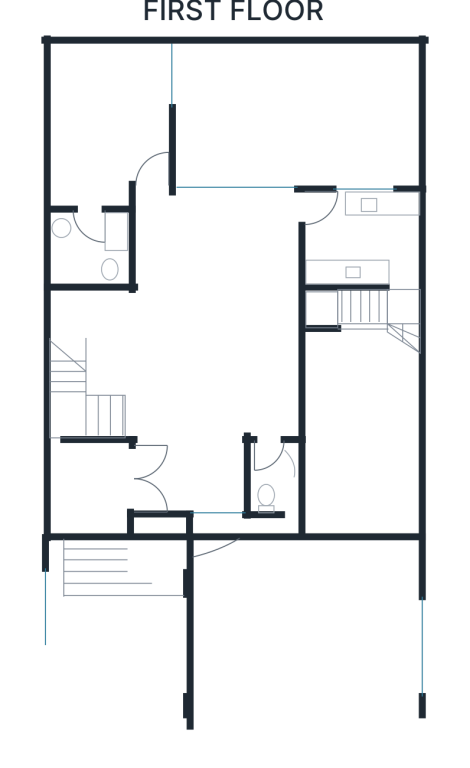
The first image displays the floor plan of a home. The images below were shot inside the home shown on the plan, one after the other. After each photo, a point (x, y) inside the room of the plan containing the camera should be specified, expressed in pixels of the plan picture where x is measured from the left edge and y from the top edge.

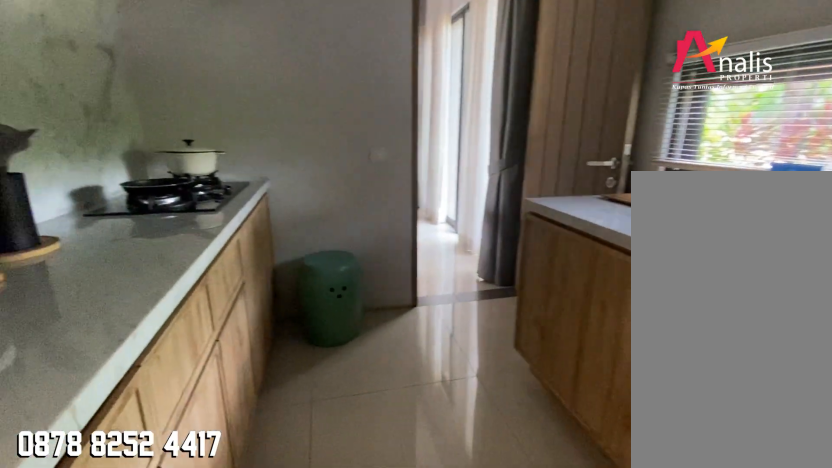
(361, 241)
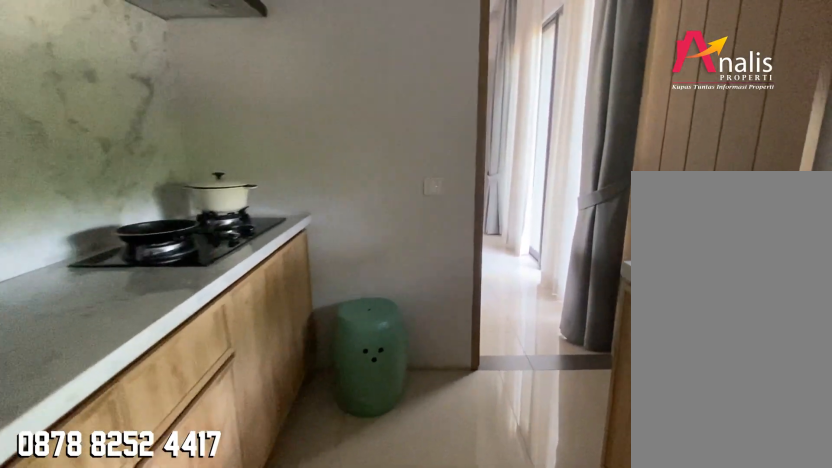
(361, 241)
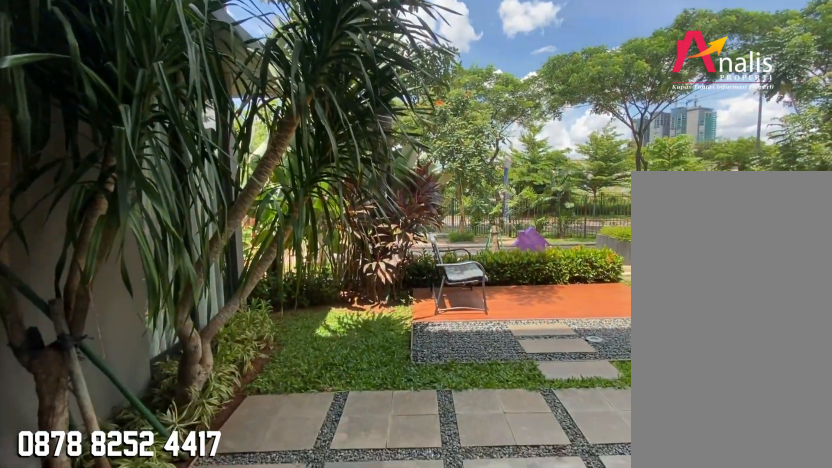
(301, 100)
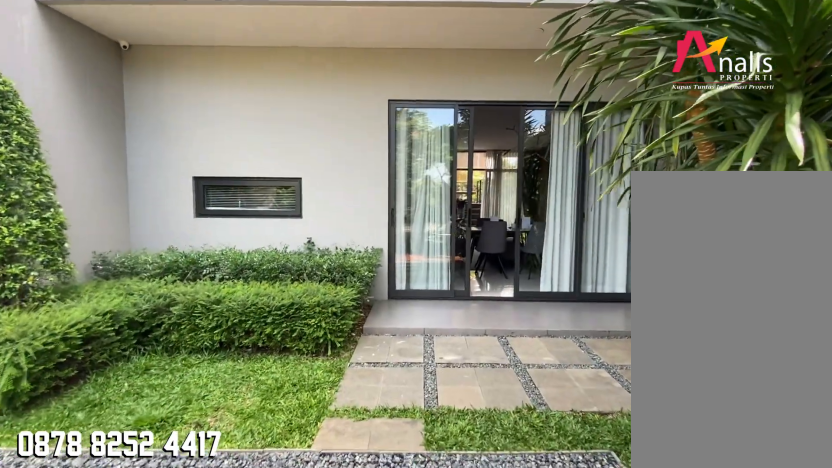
(301, 100)
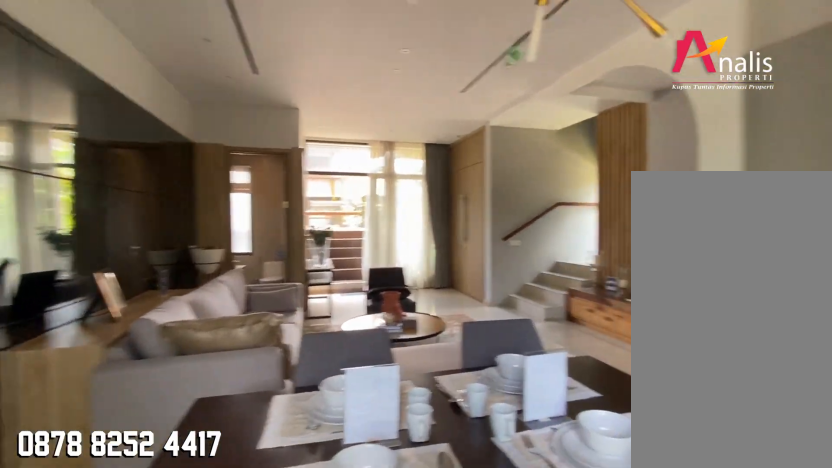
(194, 350)
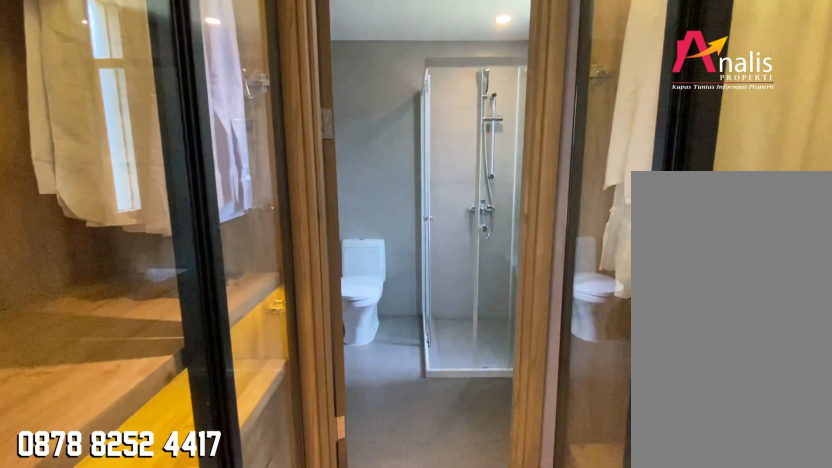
(104, 160)
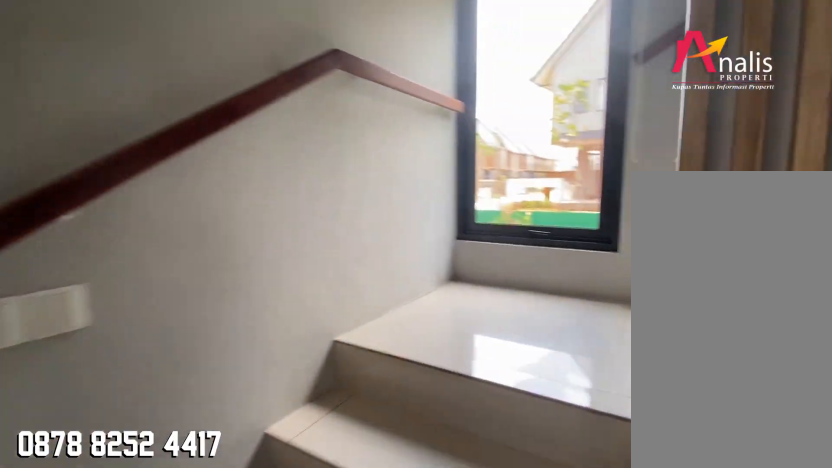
(194, 350)
